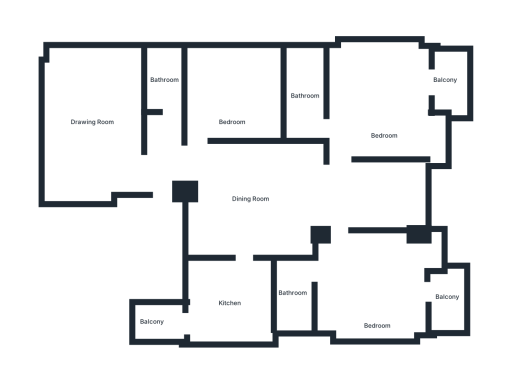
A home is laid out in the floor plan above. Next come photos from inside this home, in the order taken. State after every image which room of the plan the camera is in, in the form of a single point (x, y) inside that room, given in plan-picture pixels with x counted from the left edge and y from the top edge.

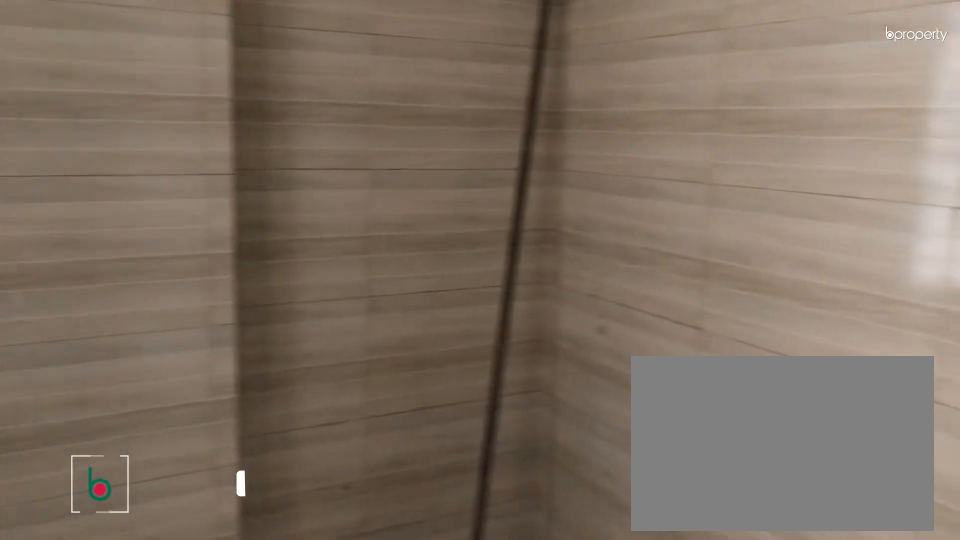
(228, 302)
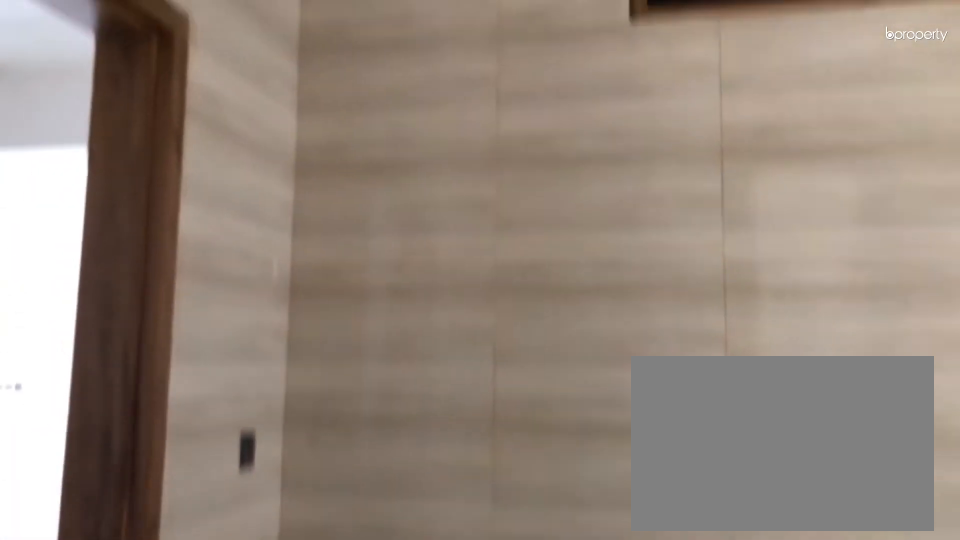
(228, 302)
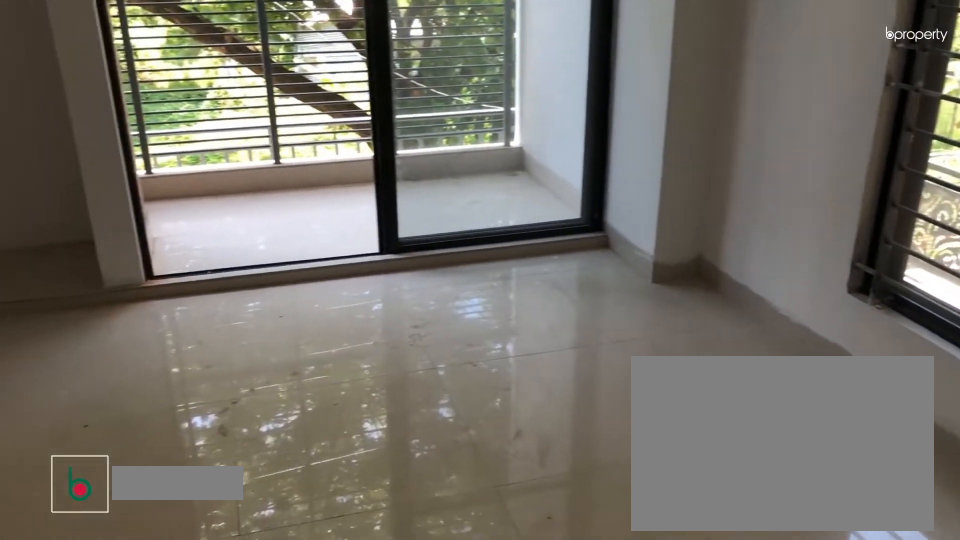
(376, 299)
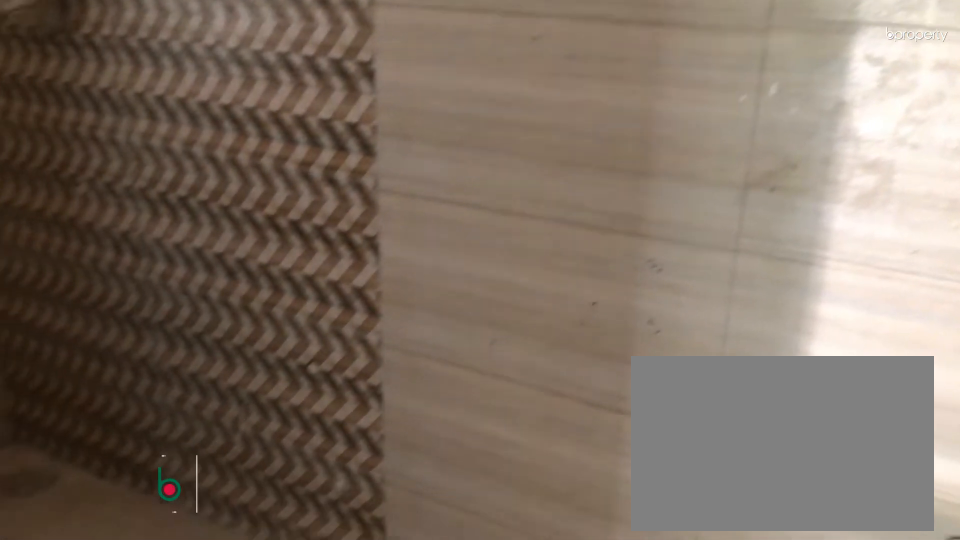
(294, 306)
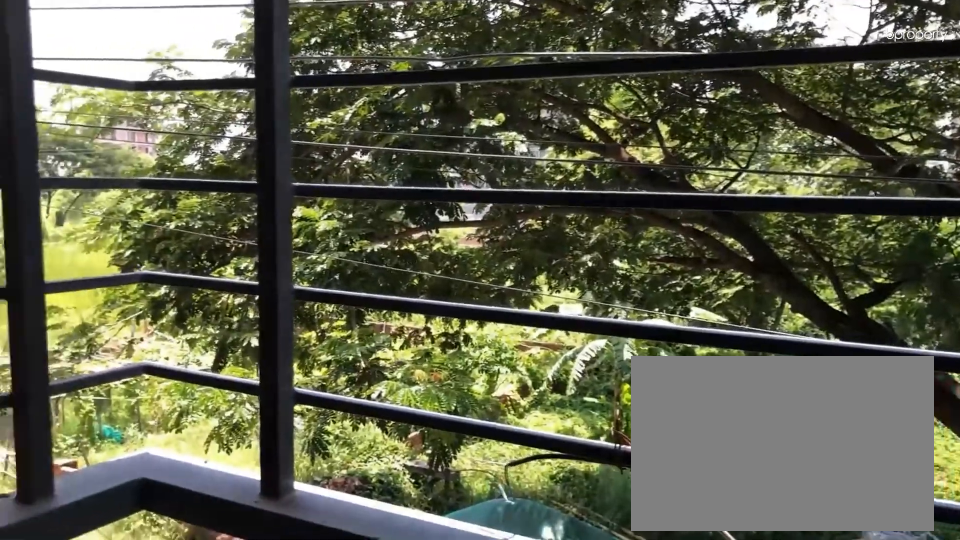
(446, 304)
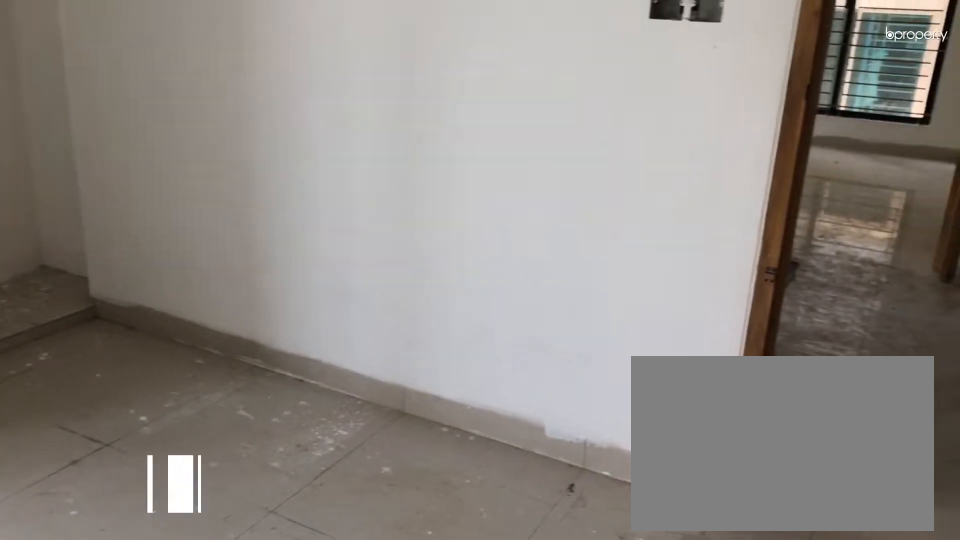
(383, 112)
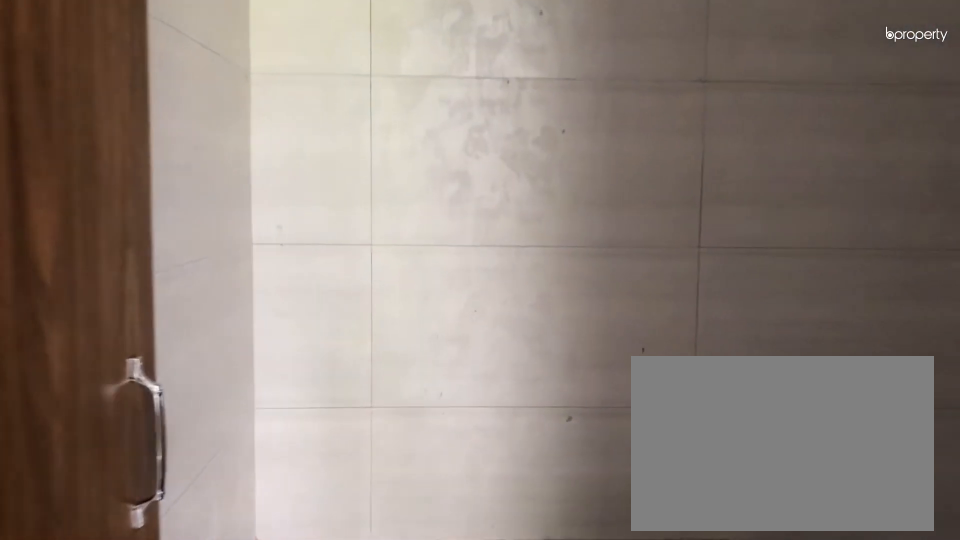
(305, 102)
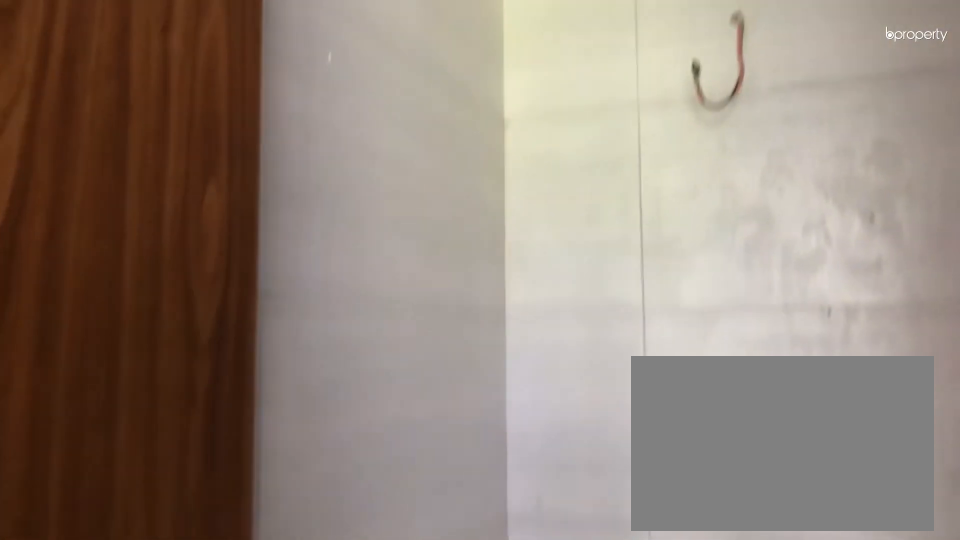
(305, 102)
